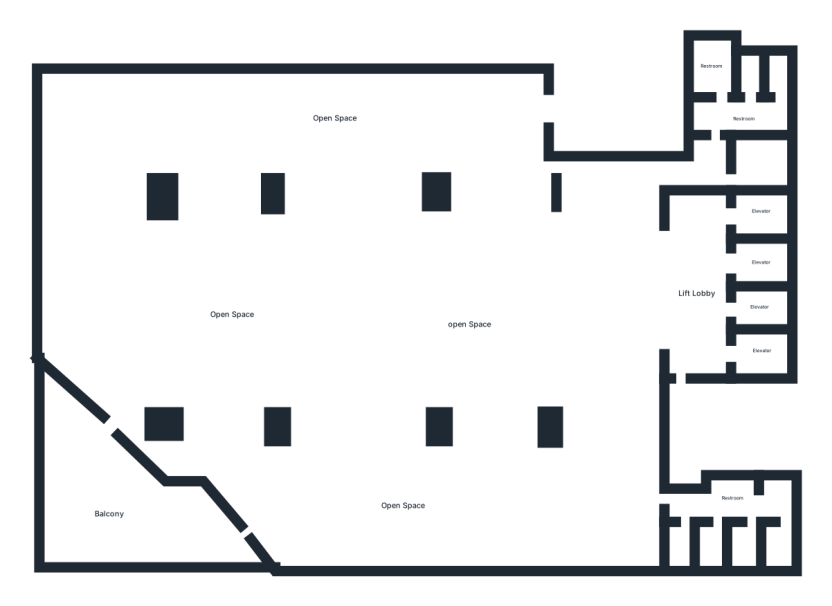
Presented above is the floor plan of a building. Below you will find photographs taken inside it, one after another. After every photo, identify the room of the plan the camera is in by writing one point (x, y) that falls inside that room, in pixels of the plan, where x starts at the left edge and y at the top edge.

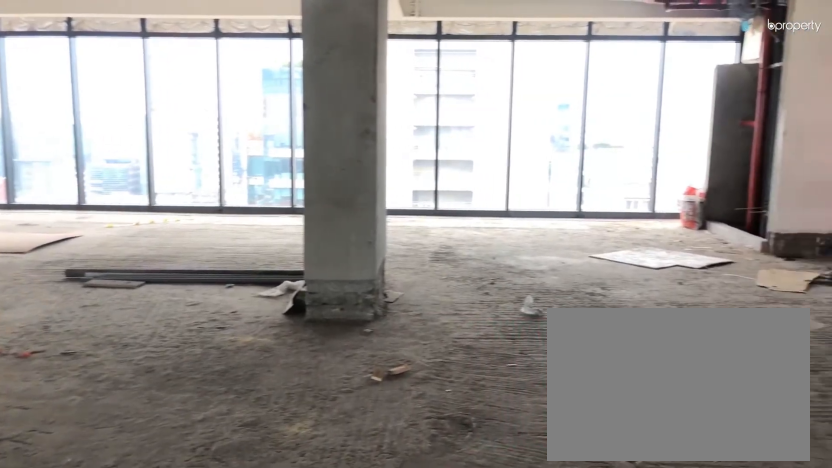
(298, 277)
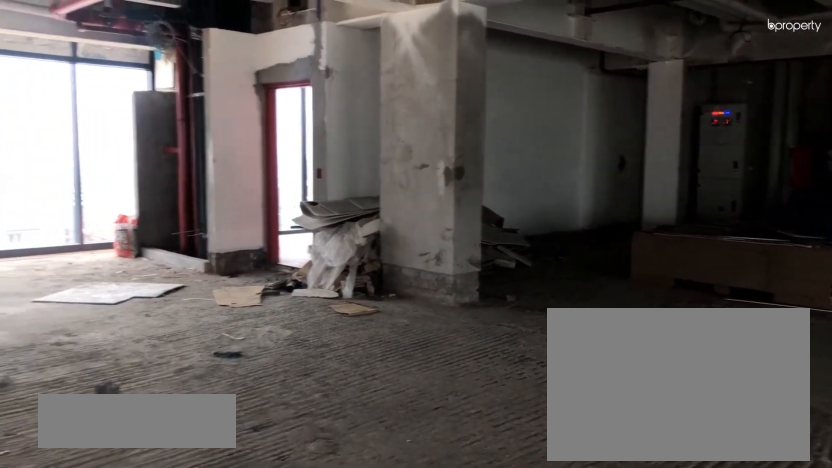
(491, 295)
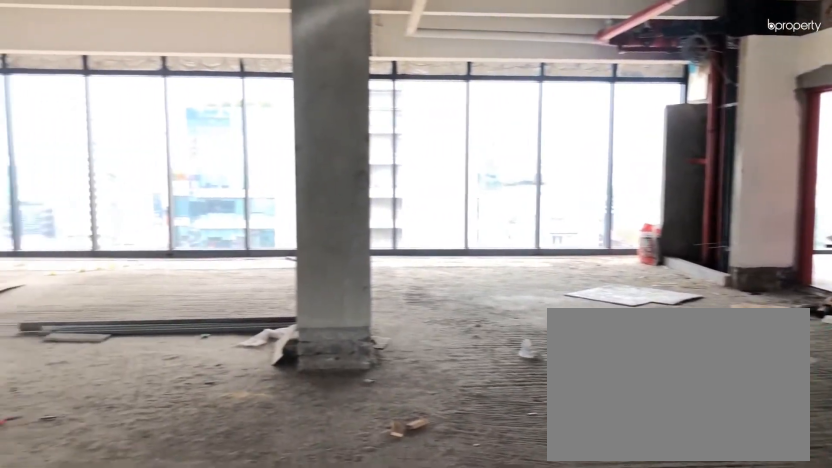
(412, 280)
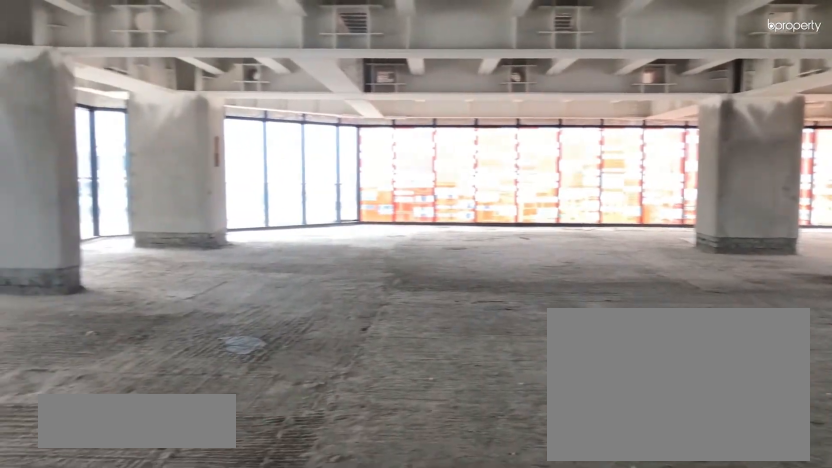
(326, 360)
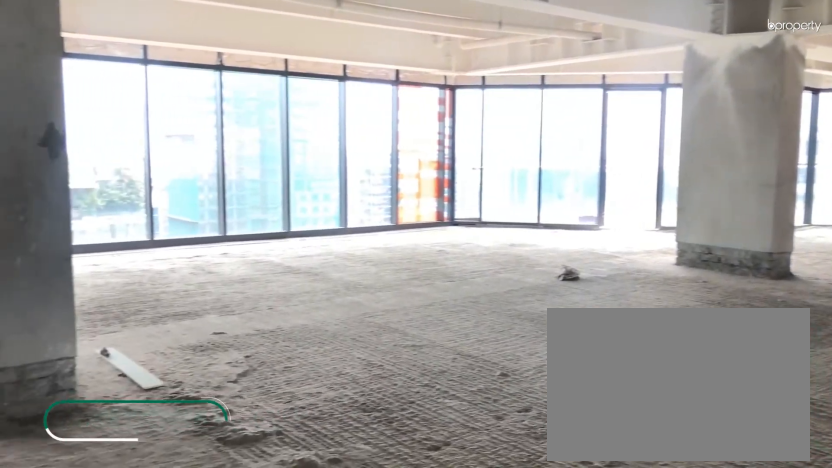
(326, 360)
